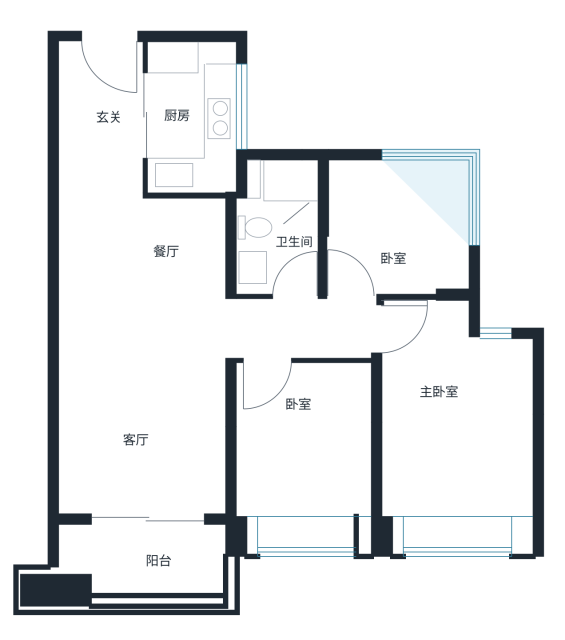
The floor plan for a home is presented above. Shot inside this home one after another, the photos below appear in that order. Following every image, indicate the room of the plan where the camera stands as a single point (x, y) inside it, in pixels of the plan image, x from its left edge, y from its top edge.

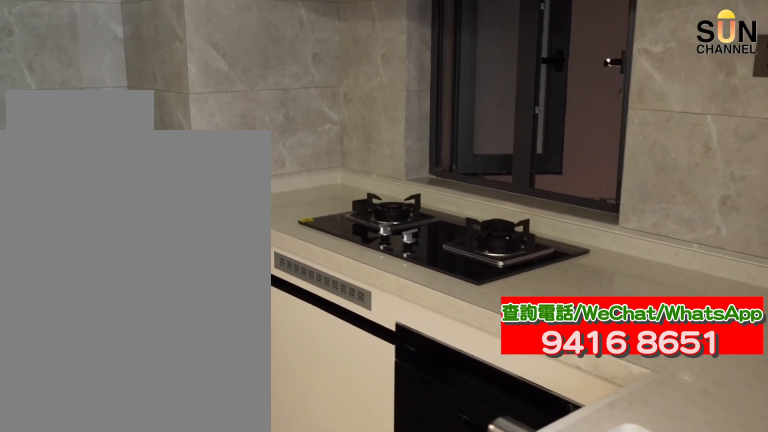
(191, 115)
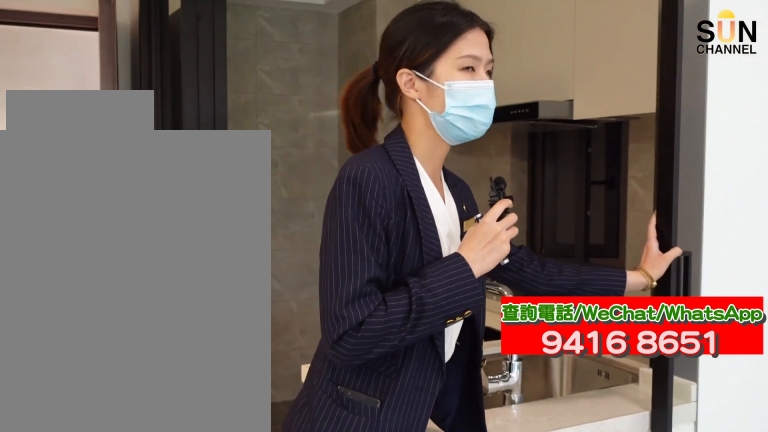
(191, 115)
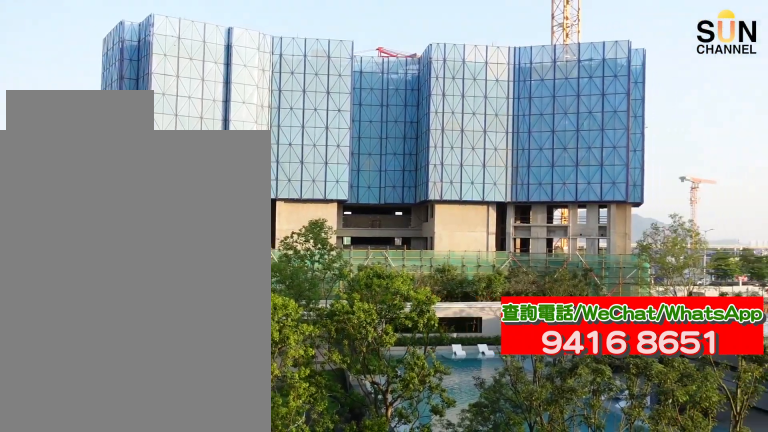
(143, 562)
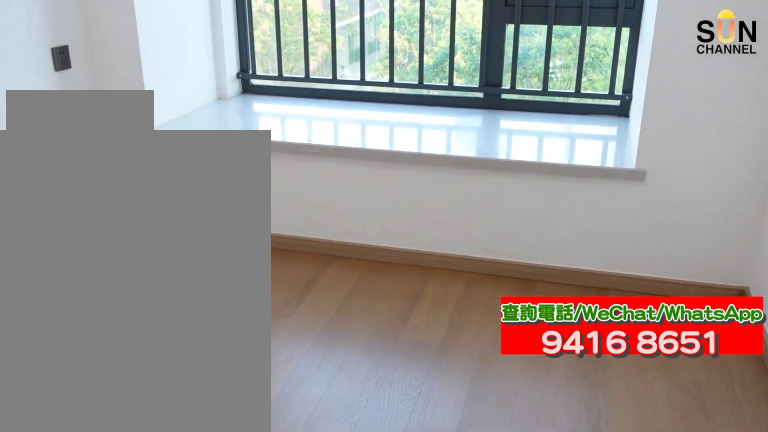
(310, 459)
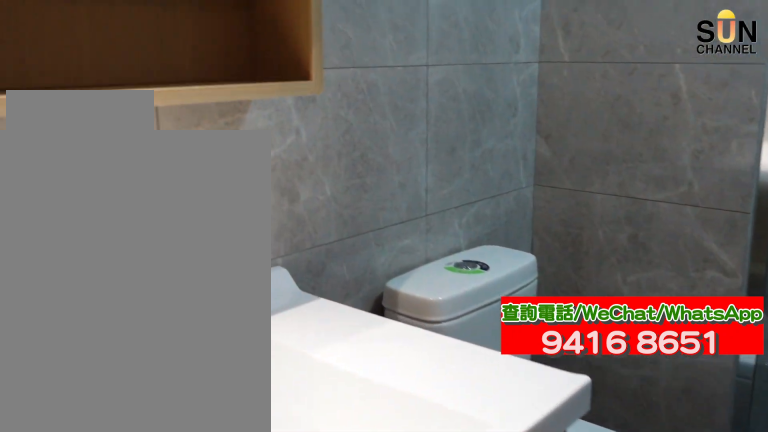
(277, 224)
